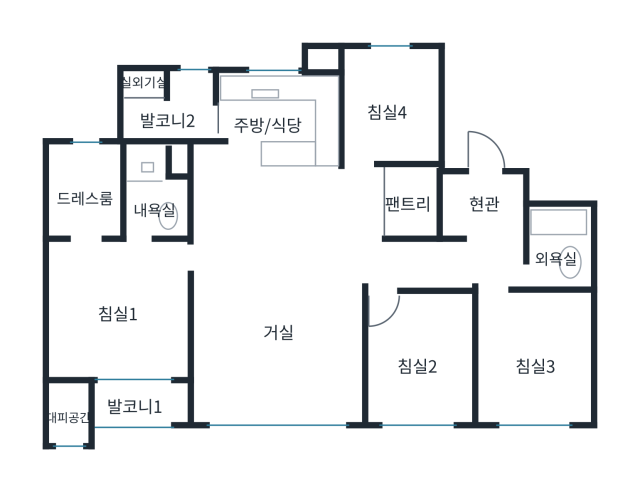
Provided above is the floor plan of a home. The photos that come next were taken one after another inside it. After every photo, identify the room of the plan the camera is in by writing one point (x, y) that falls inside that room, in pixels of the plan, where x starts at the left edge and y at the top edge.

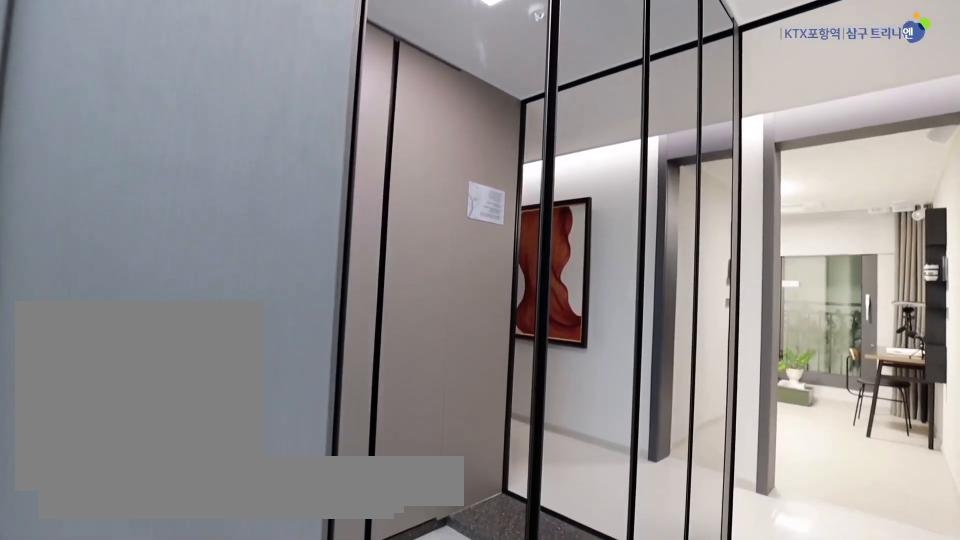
(479, 209)
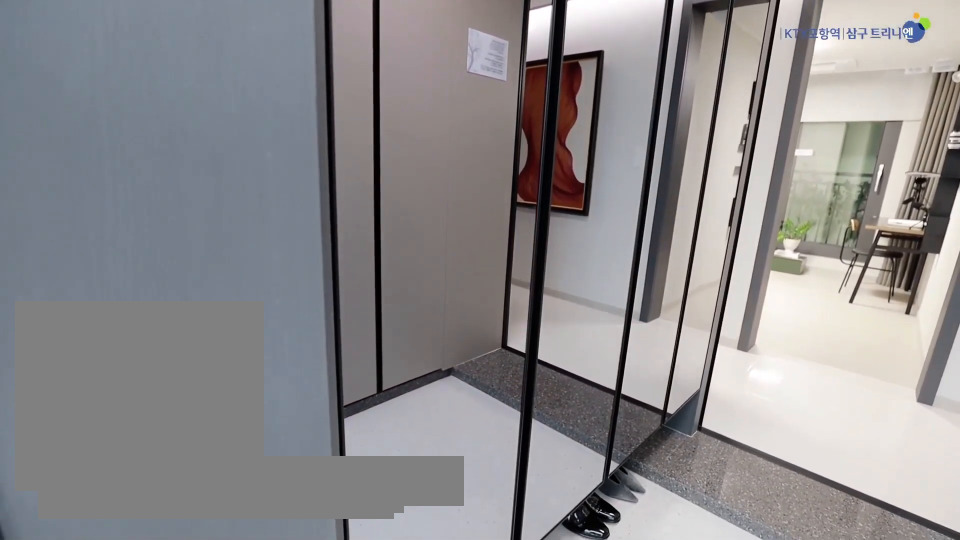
(479, 209)
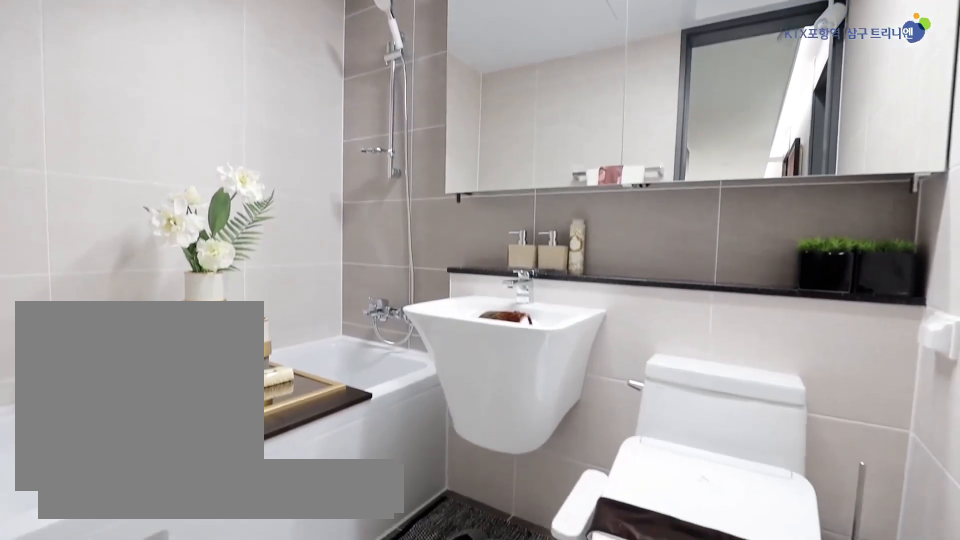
(561, 247)
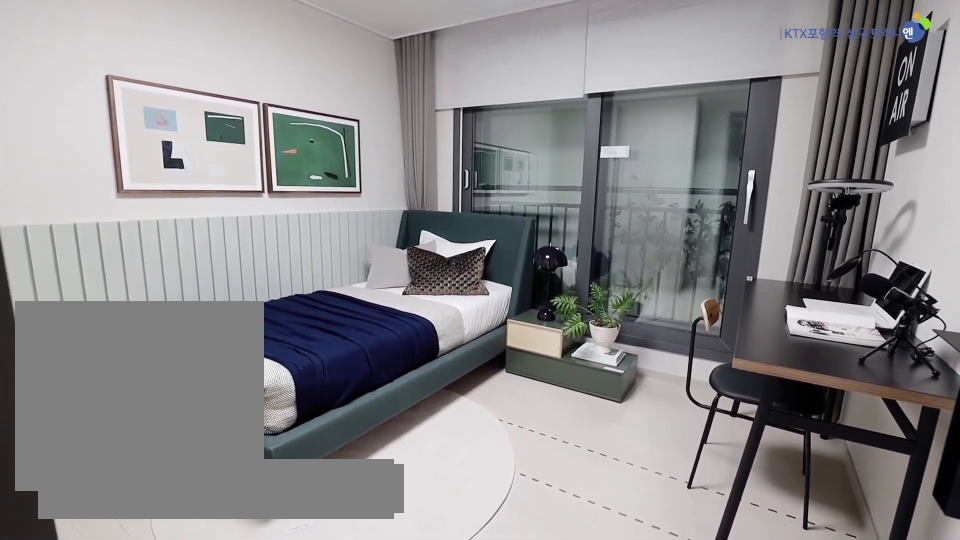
(537, 357)
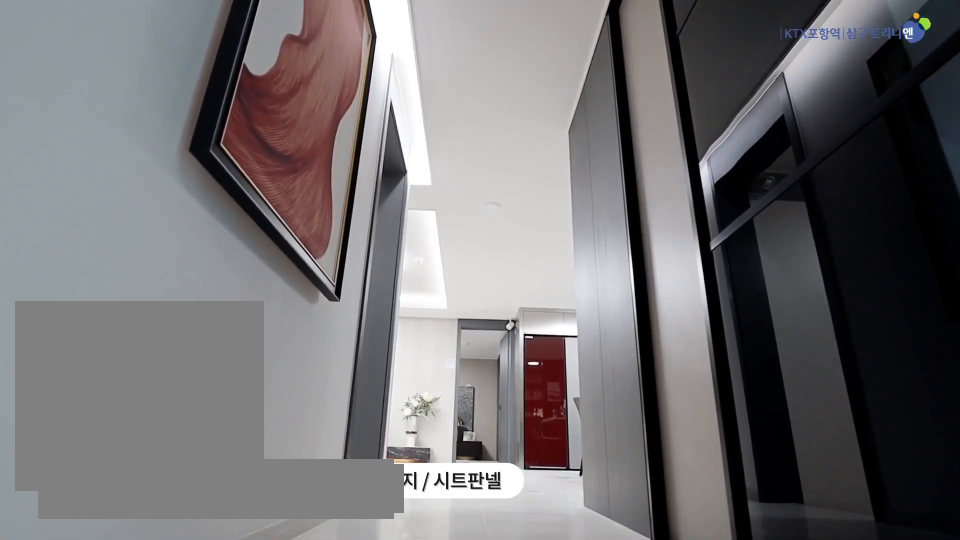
(443, 265)
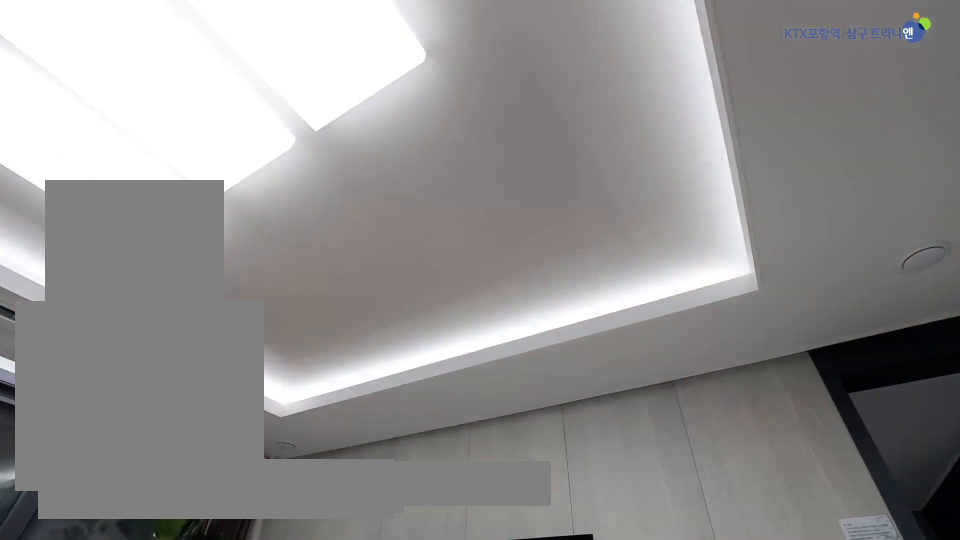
(278, 334)
